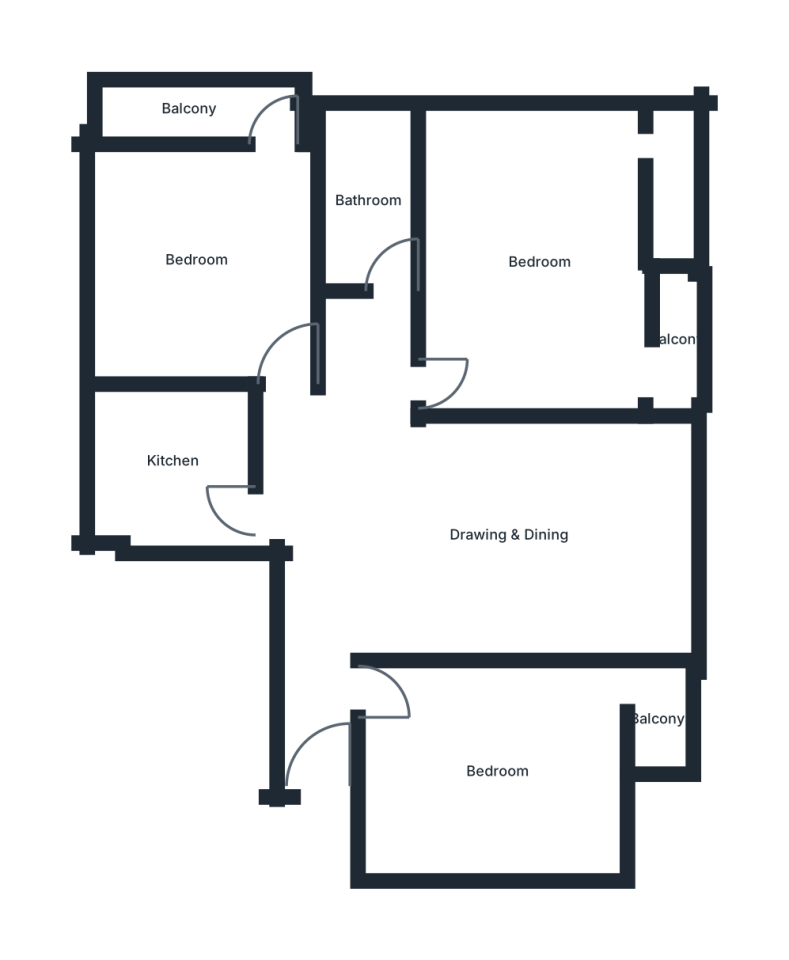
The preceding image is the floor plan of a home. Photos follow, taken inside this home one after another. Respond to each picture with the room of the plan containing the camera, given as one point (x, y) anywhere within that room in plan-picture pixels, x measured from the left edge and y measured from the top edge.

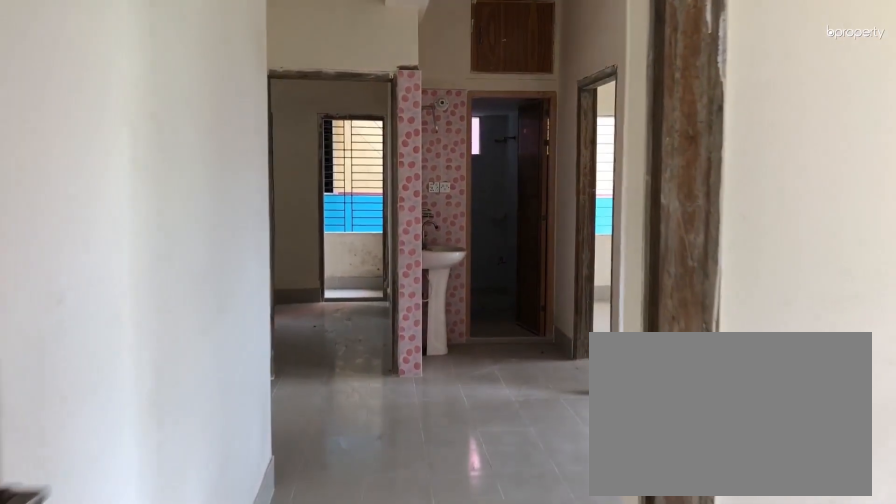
(317, 723)
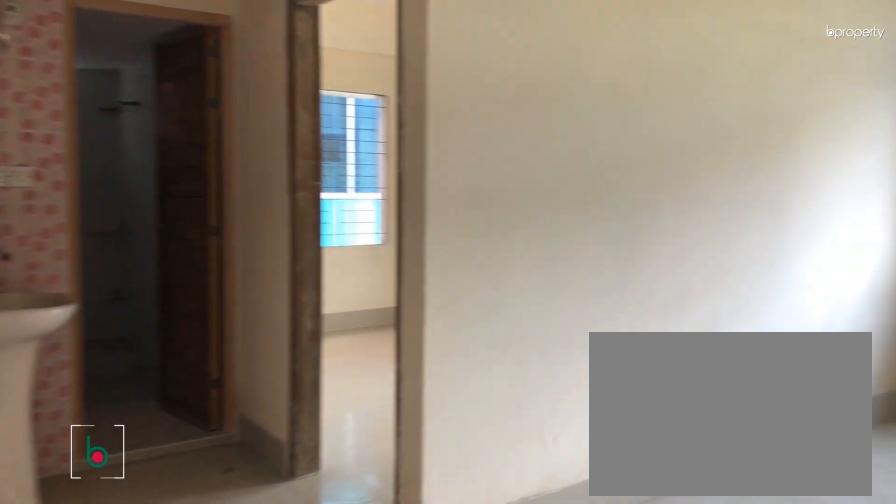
(500, 538)
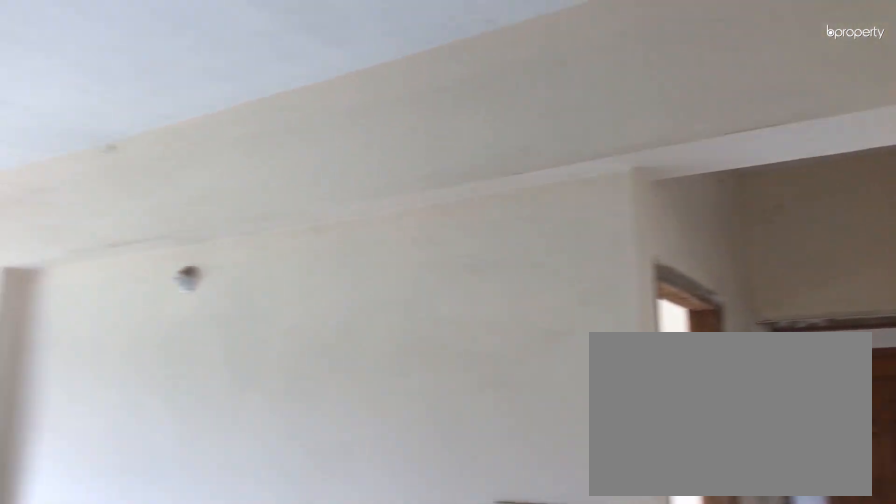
(500, 538)
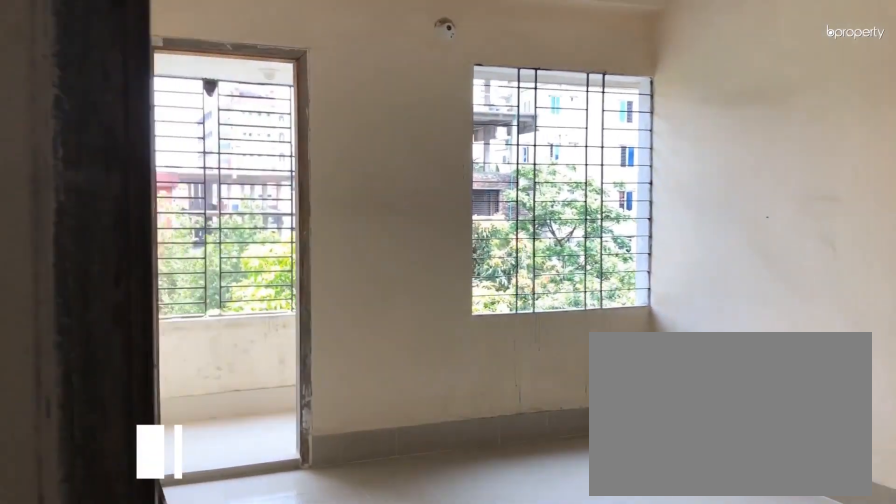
(425, 737)
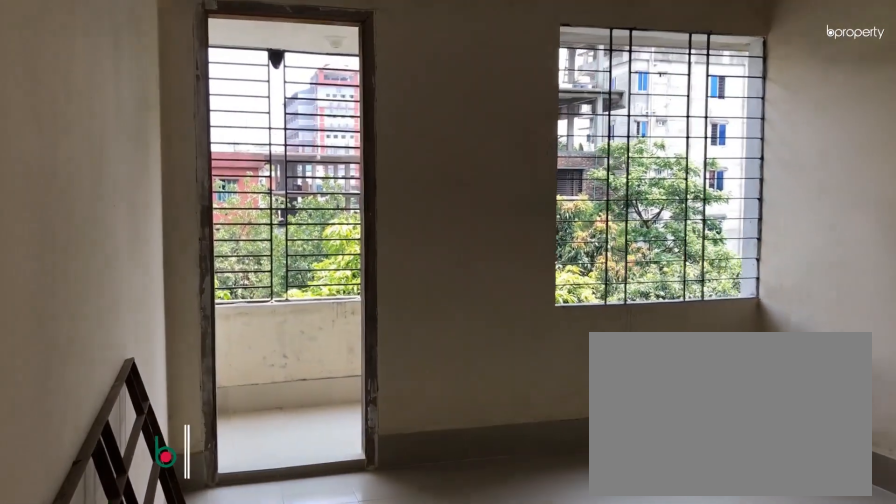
(425, 737)
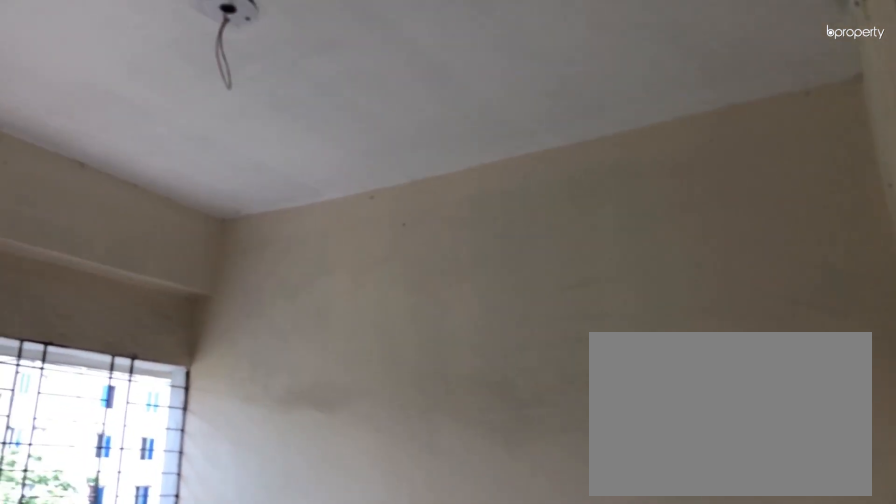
(499, 774)
